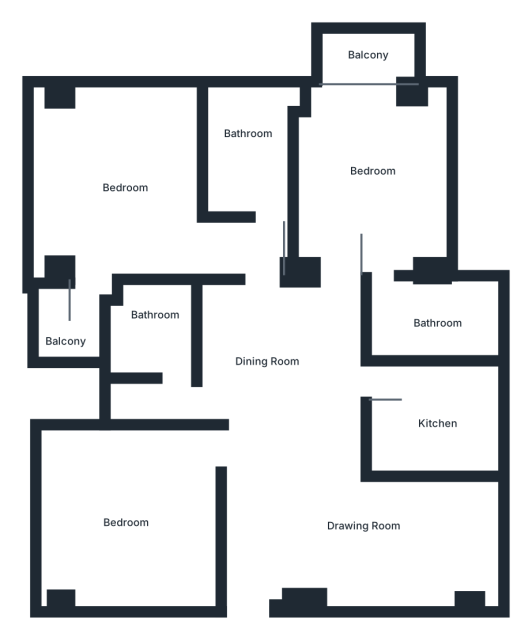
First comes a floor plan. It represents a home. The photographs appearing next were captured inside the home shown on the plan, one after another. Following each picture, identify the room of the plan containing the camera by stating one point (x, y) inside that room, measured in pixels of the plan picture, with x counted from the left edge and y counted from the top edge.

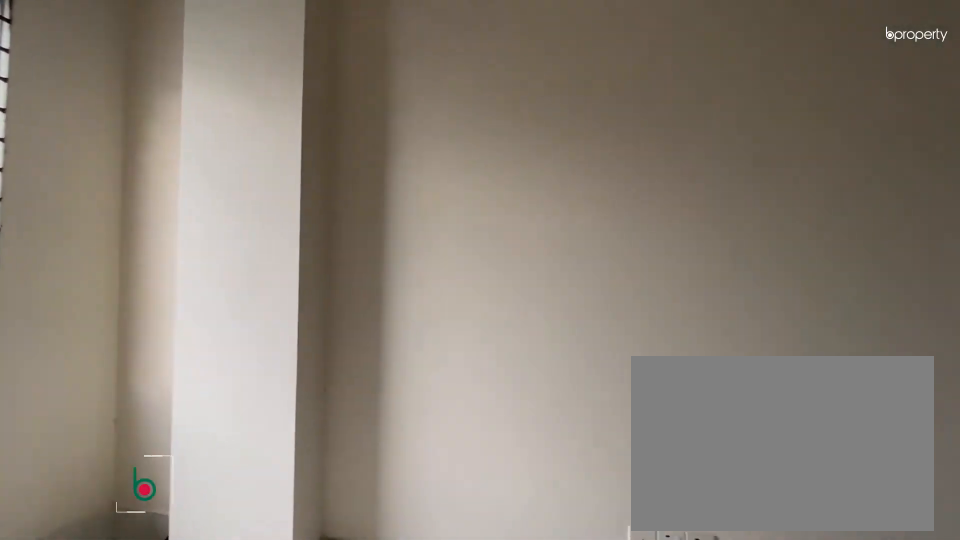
(383, 544)
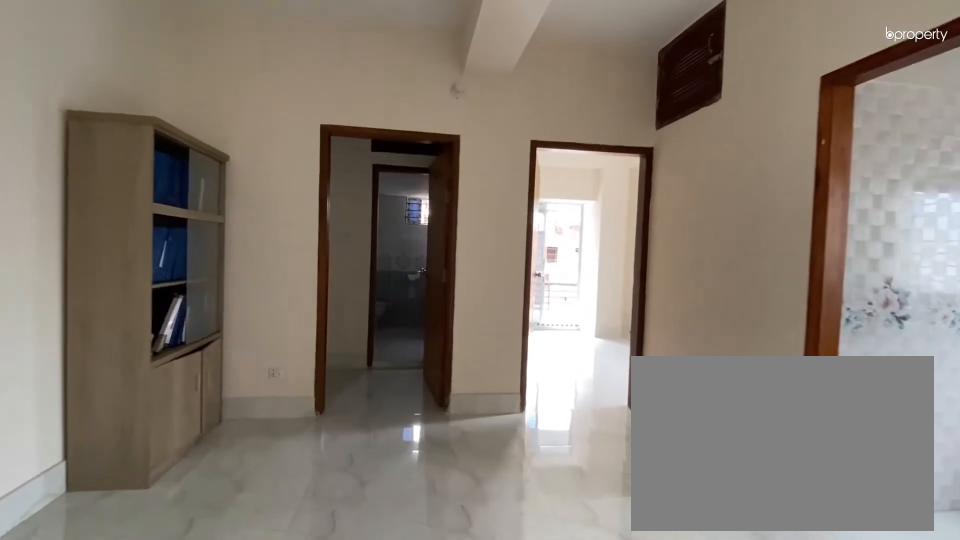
(287, 366)
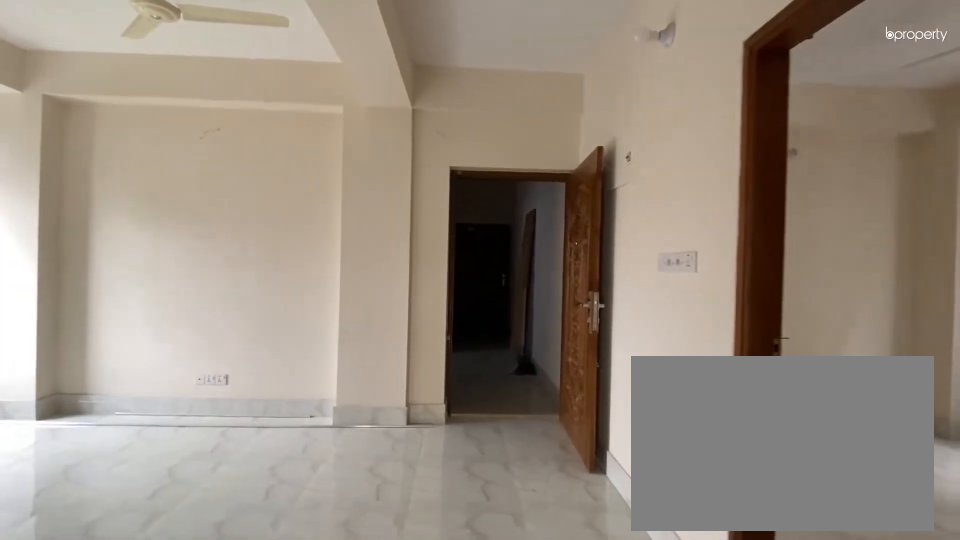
(287, 366)
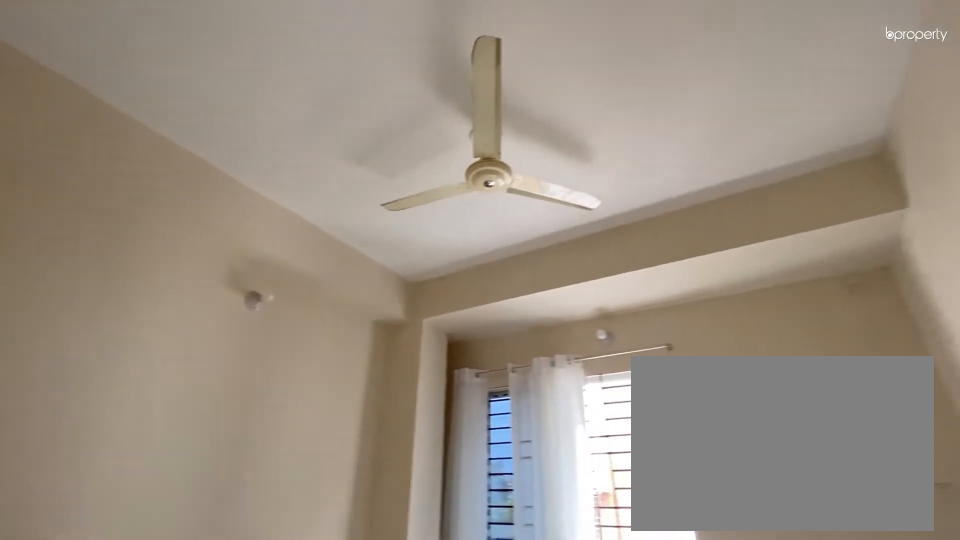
(133, 516)
